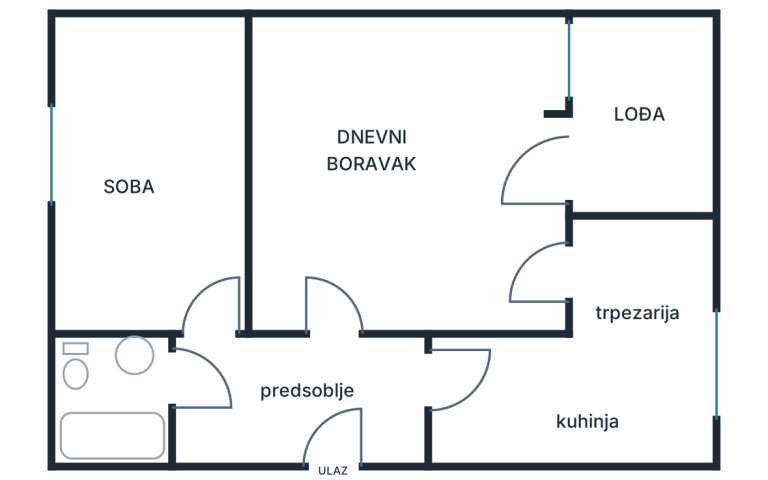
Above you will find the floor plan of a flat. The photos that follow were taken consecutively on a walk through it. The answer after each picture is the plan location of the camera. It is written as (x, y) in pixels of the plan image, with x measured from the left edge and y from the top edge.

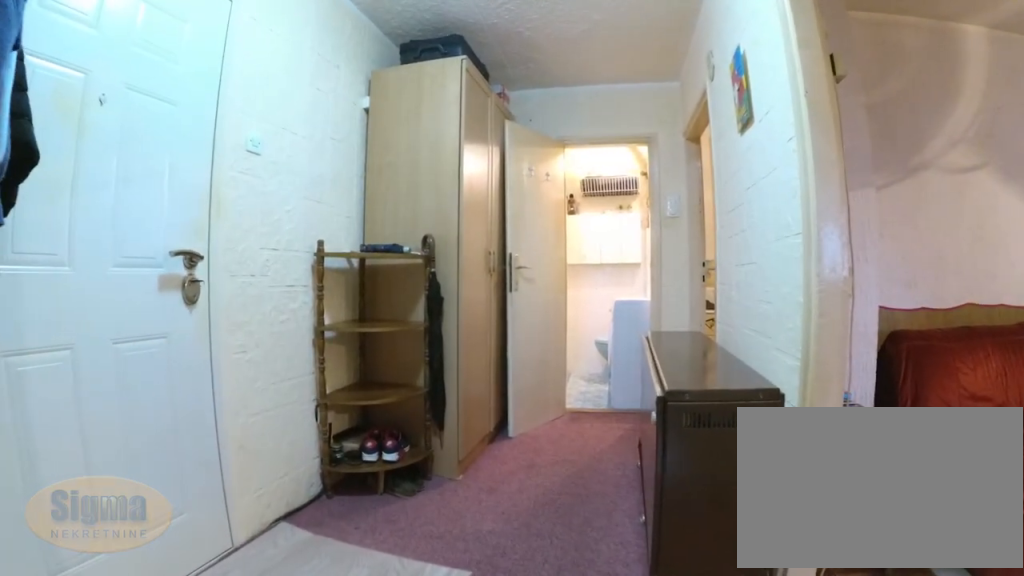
(431, 381)
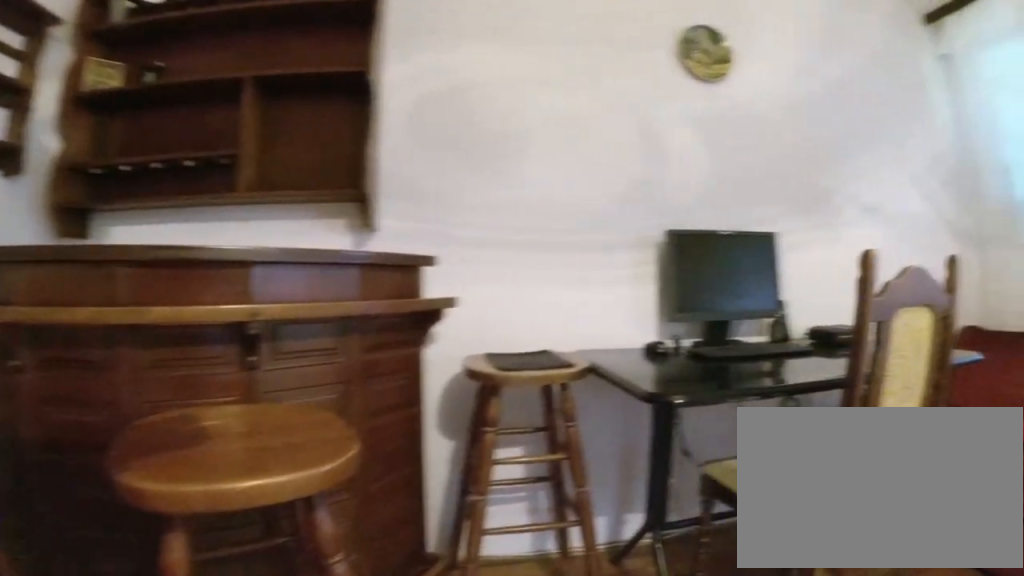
(343, 197)
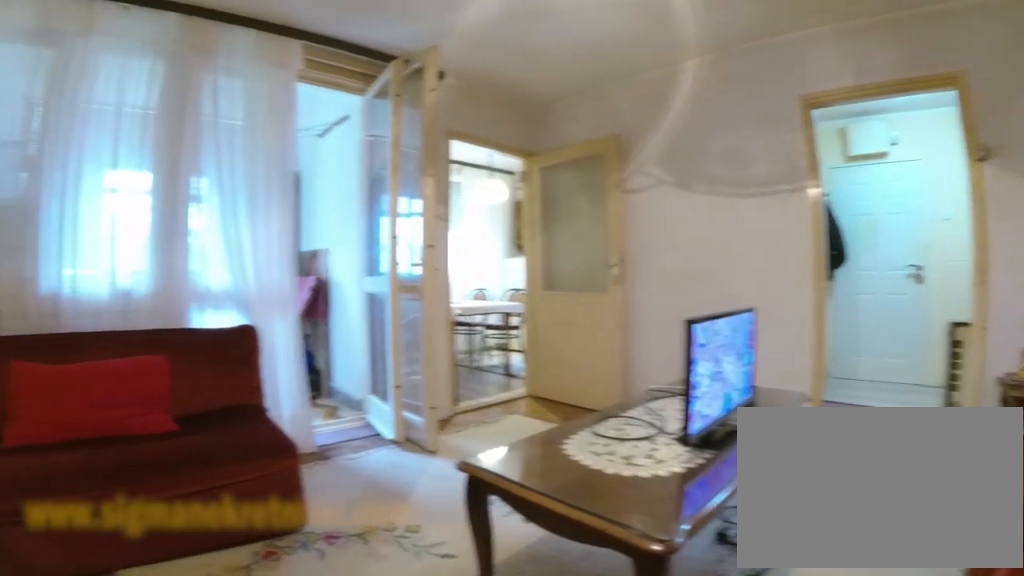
(302, 126)
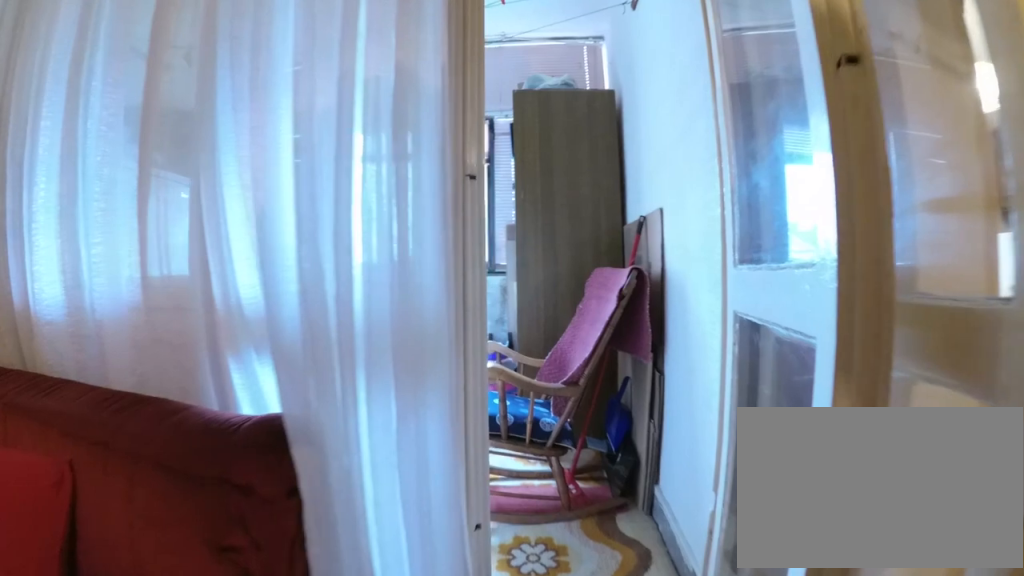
(453, 155)
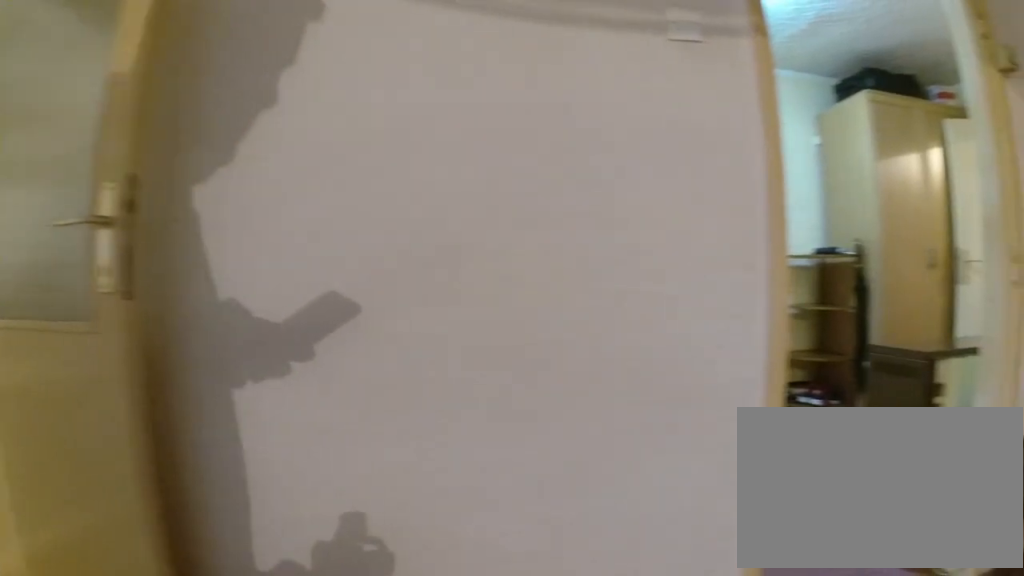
(453, 216)
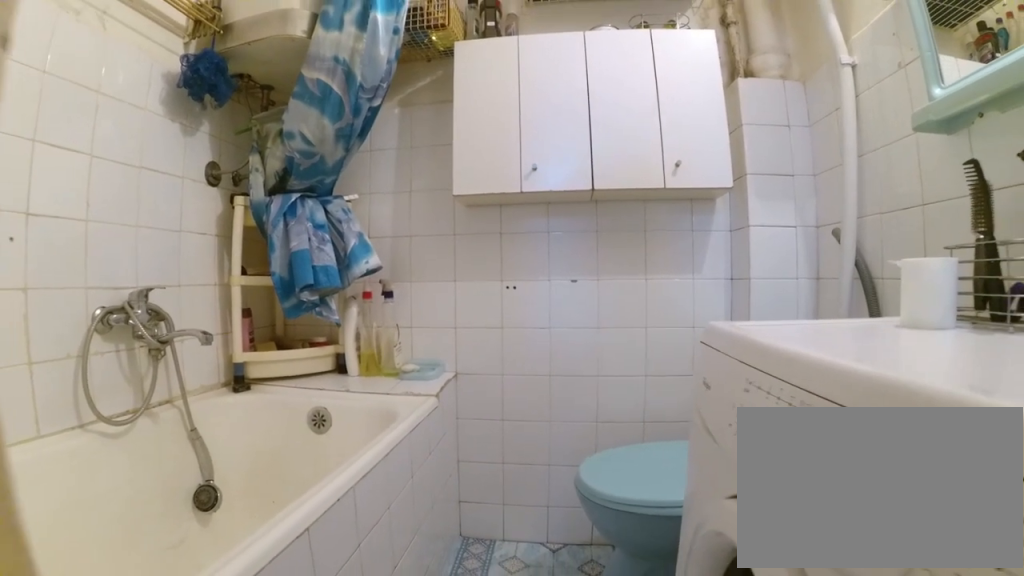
(186, 378)
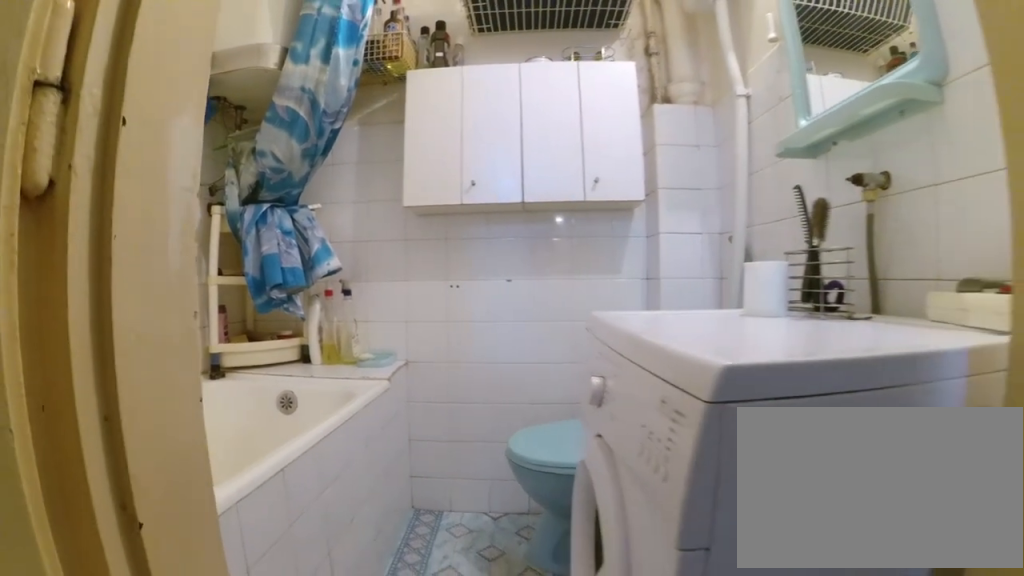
(192, 391)
